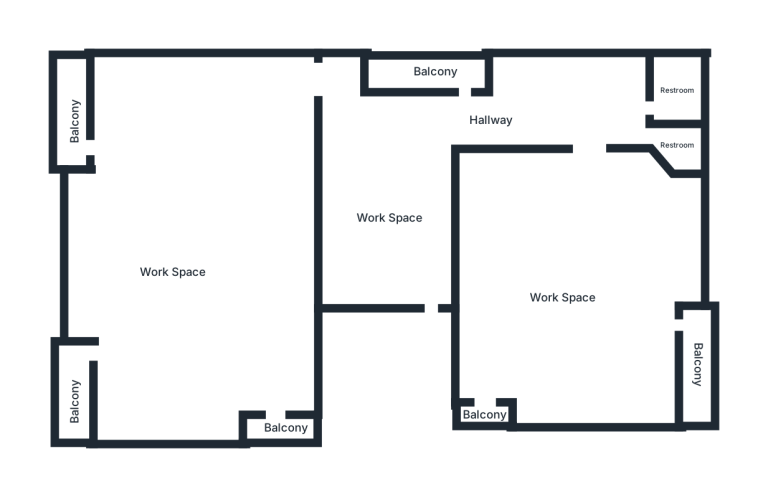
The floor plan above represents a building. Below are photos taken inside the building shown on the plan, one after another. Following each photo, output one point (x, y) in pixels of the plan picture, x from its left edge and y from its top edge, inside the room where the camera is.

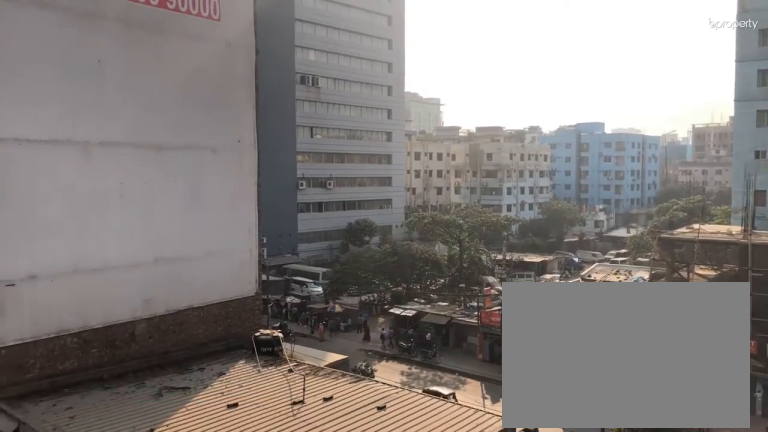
(78, 386)
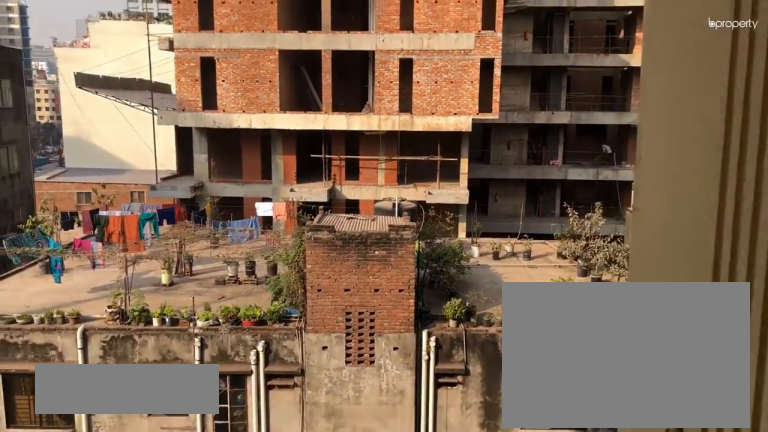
(441, 73)
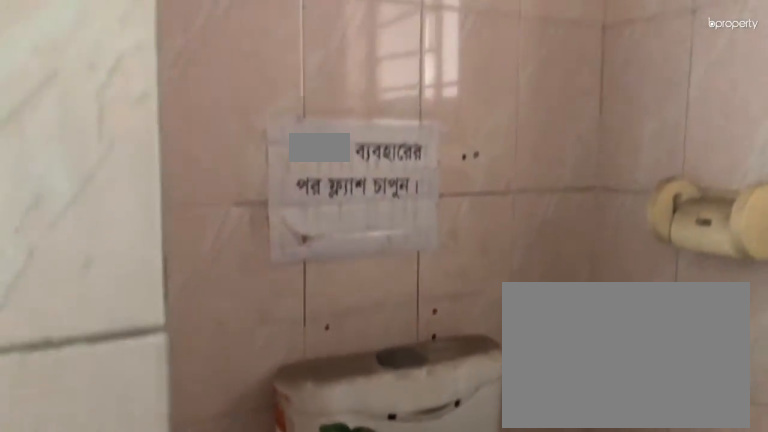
(679, 100)
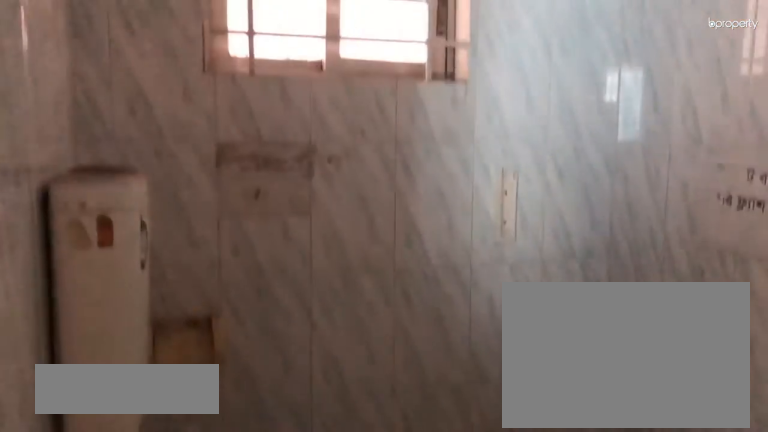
(681, 148)
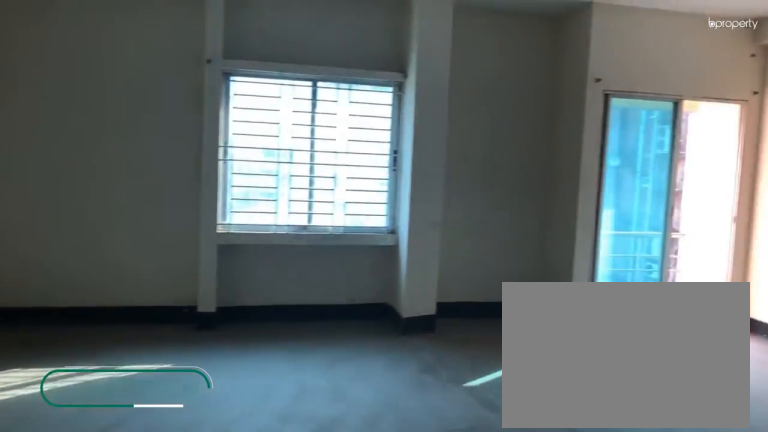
(563, 291)
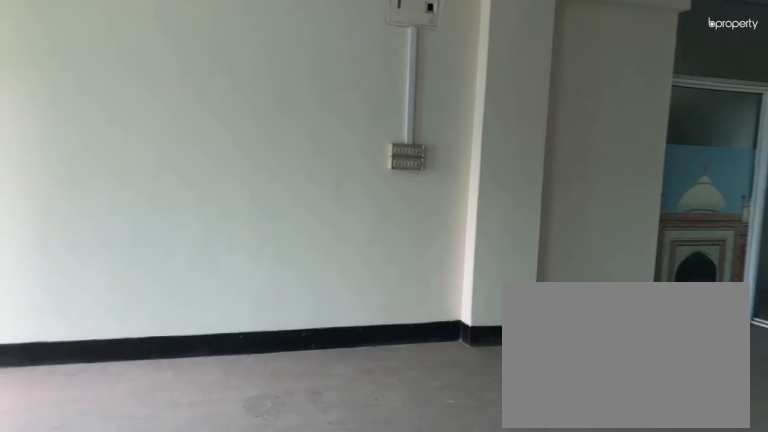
(563, 291)
